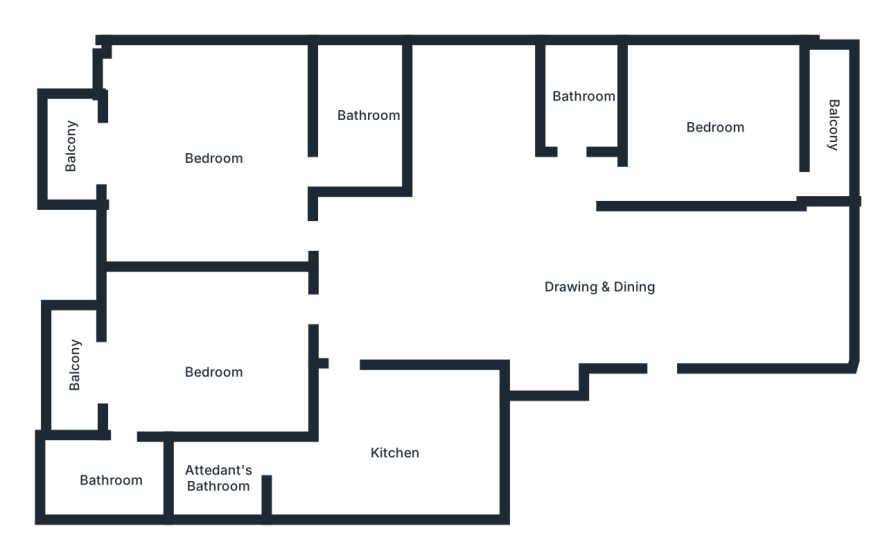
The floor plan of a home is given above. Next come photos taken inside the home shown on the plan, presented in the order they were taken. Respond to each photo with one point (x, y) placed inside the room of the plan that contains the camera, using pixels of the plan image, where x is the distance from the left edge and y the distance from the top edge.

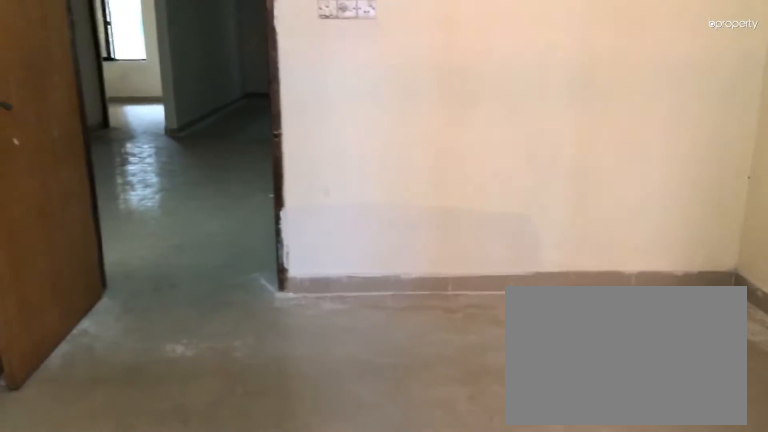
(215, 372)
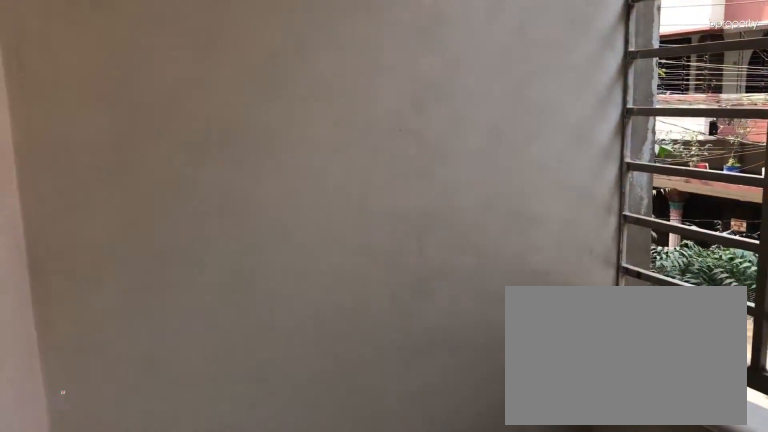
(80, 371)
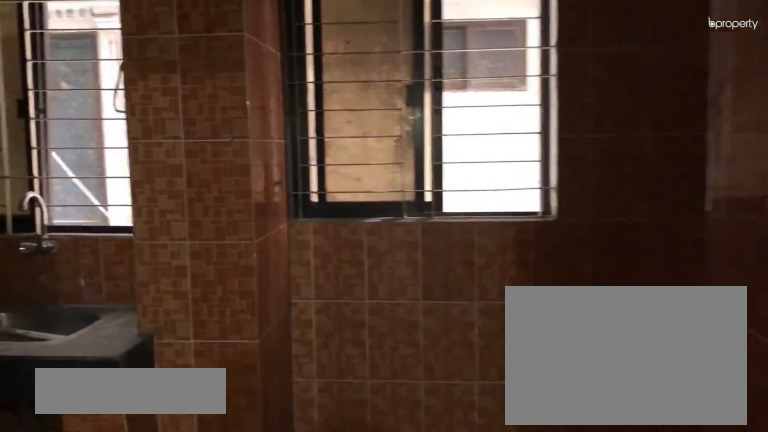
(395, 450)
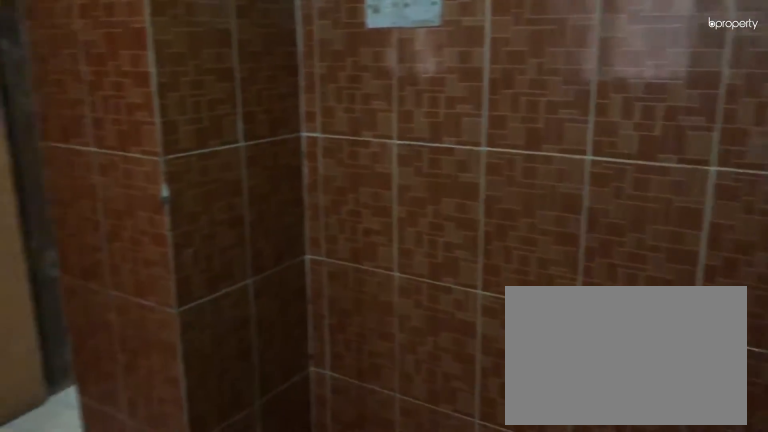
(395, 450)
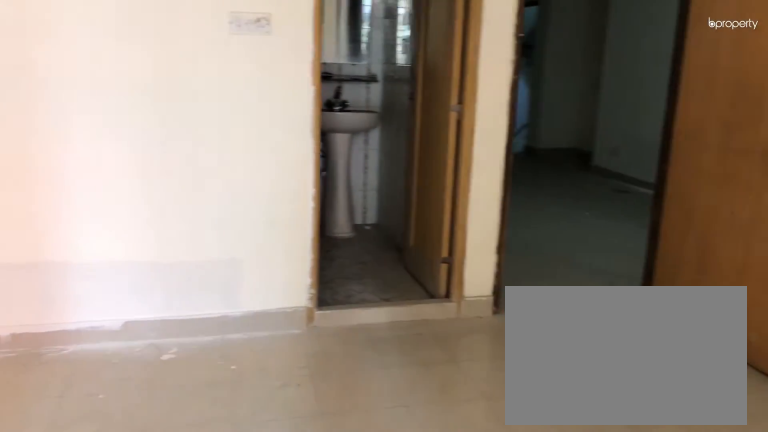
(213, 157)
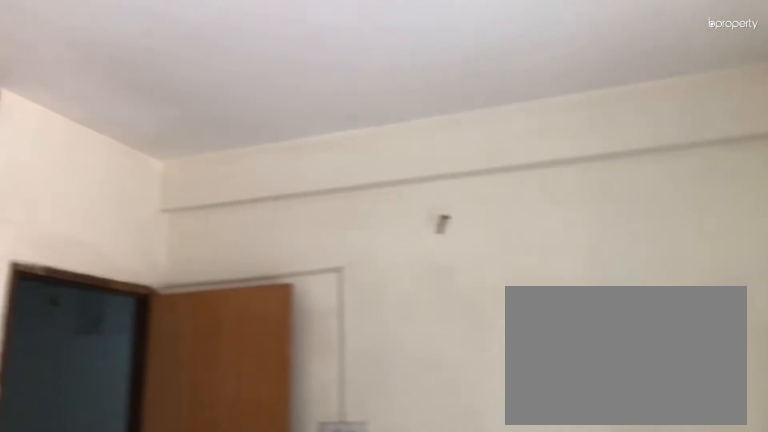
(213, 157)
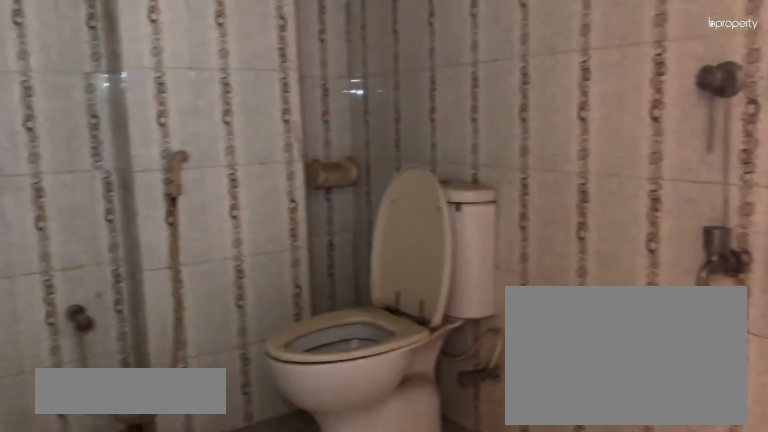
(364, 113)
